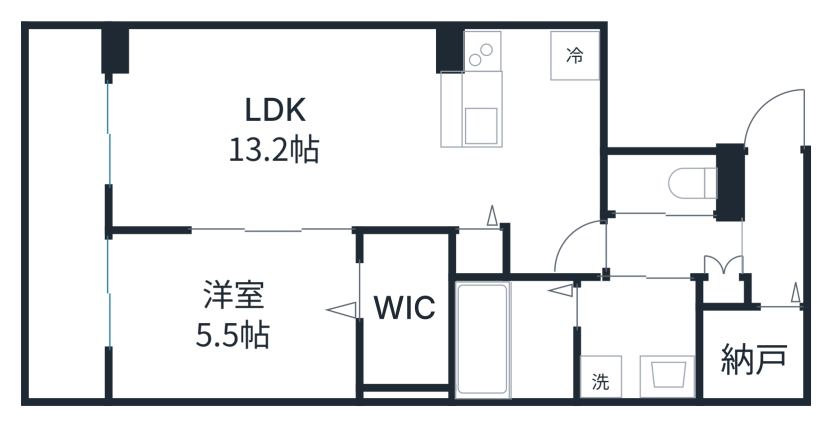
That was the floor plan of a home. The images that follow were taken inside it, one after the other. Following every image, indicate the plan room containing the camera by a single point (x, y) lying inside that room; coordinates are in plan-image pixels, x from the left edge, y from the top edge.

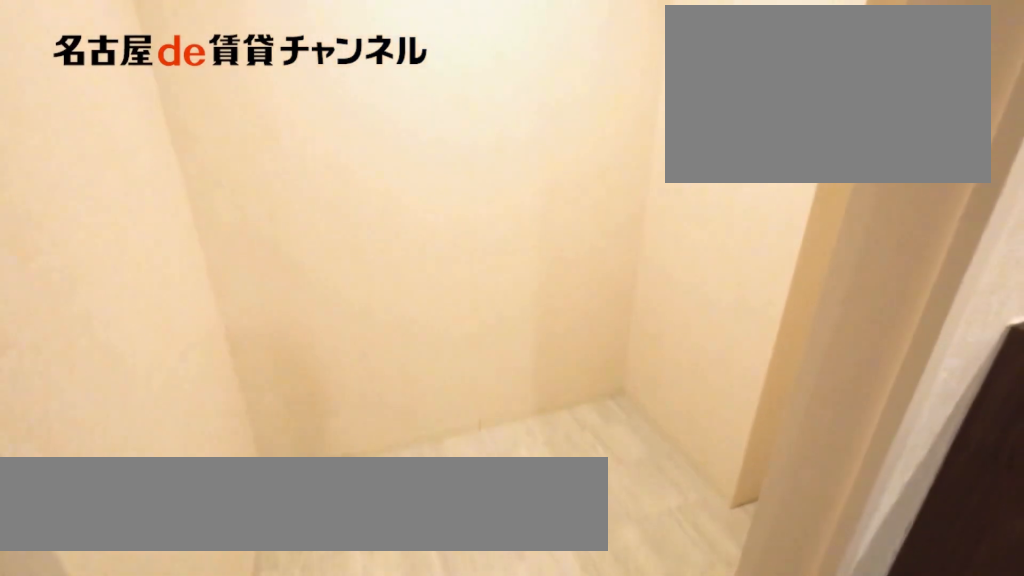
(750, 352)
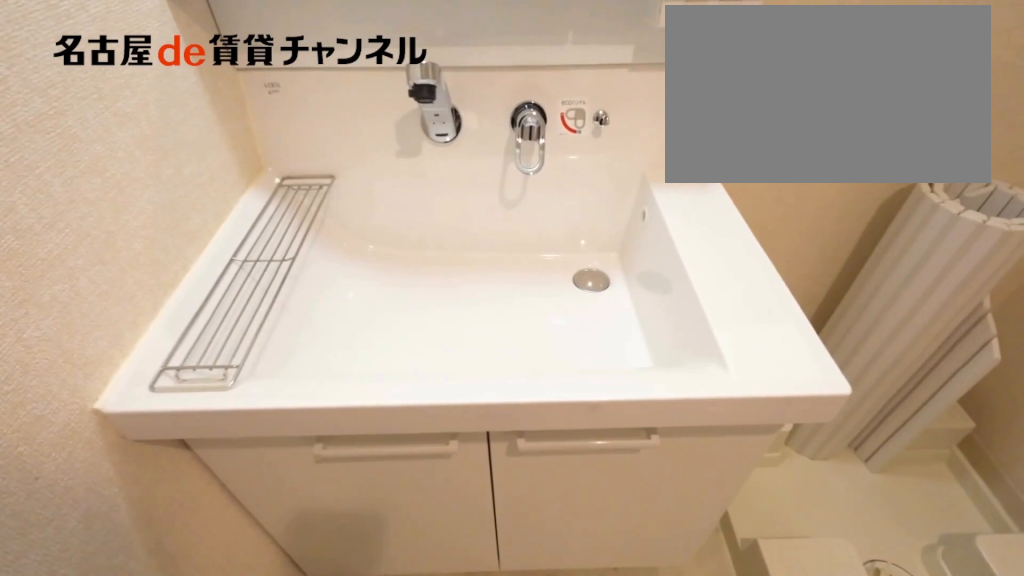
(636, 337)
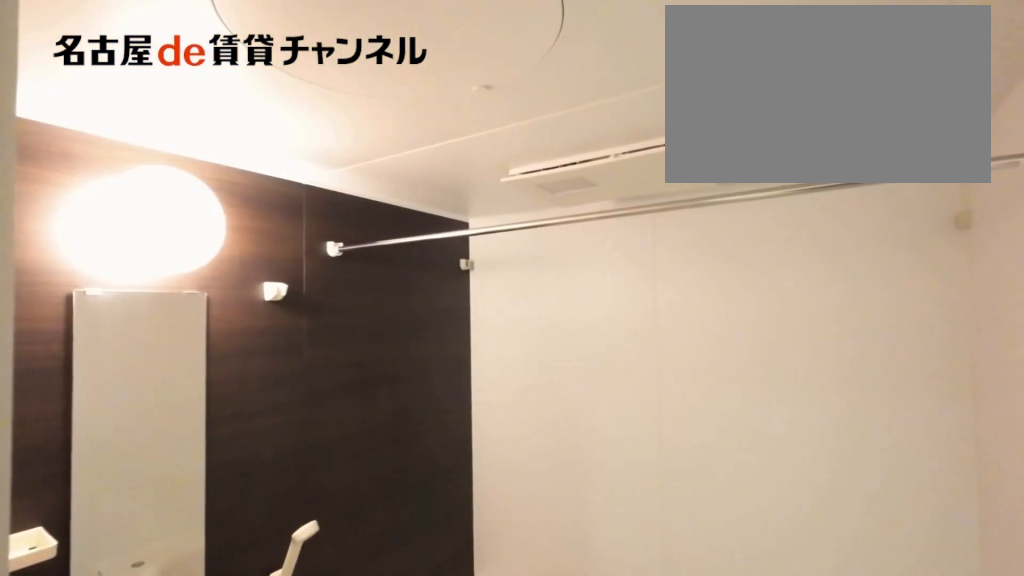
(512, 338)
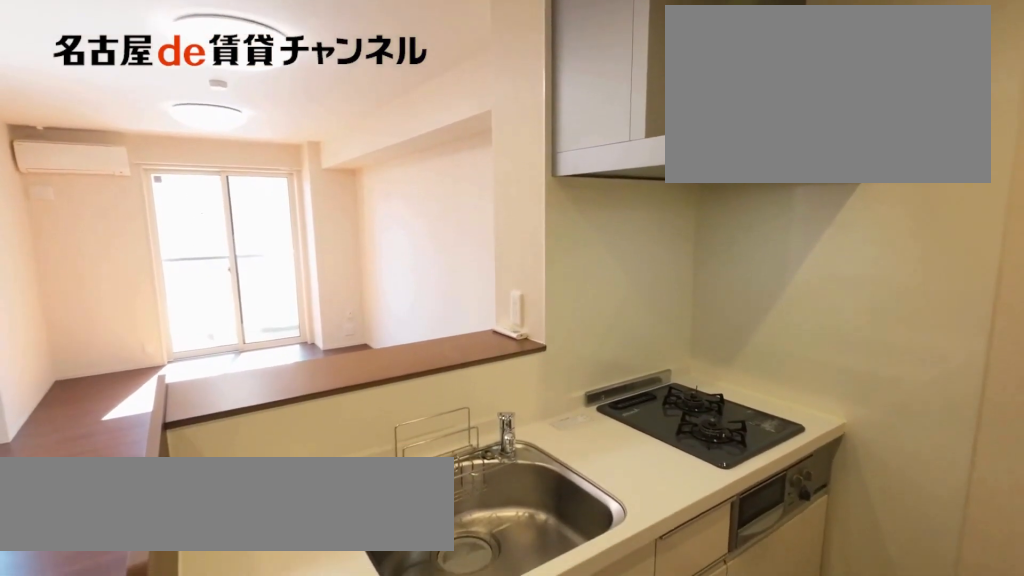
(475, 96)
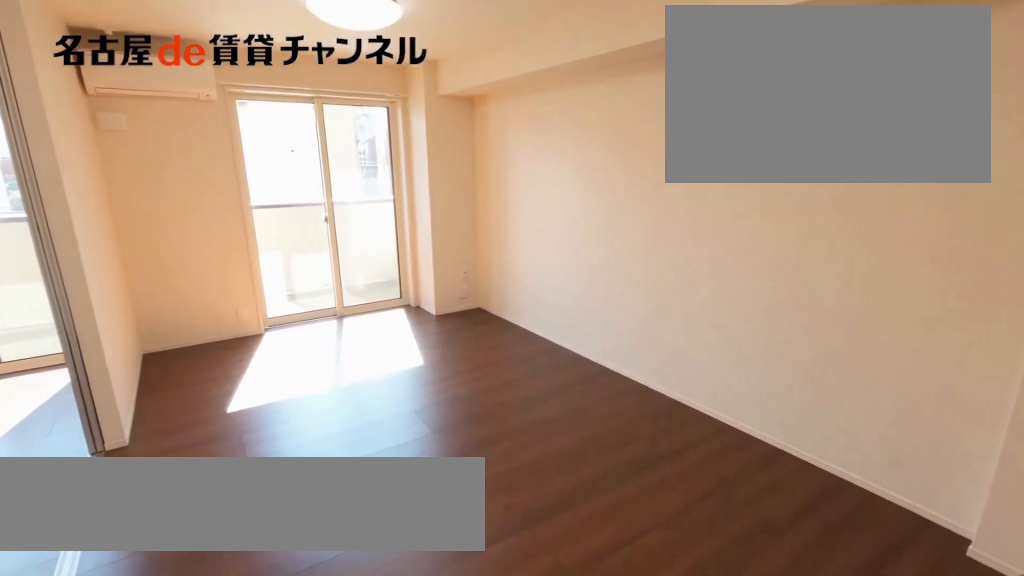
(321, 137)
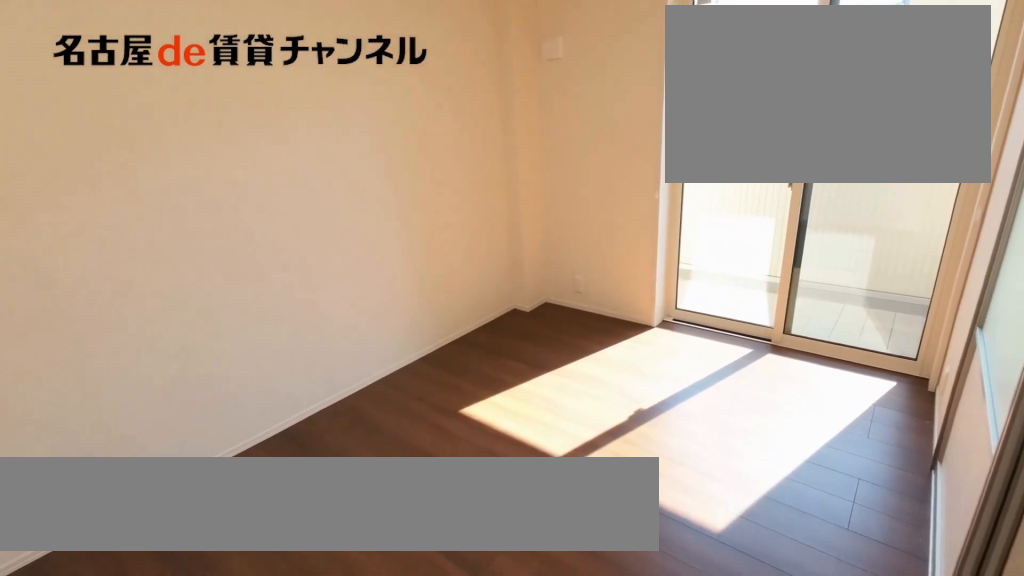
(229, 313)
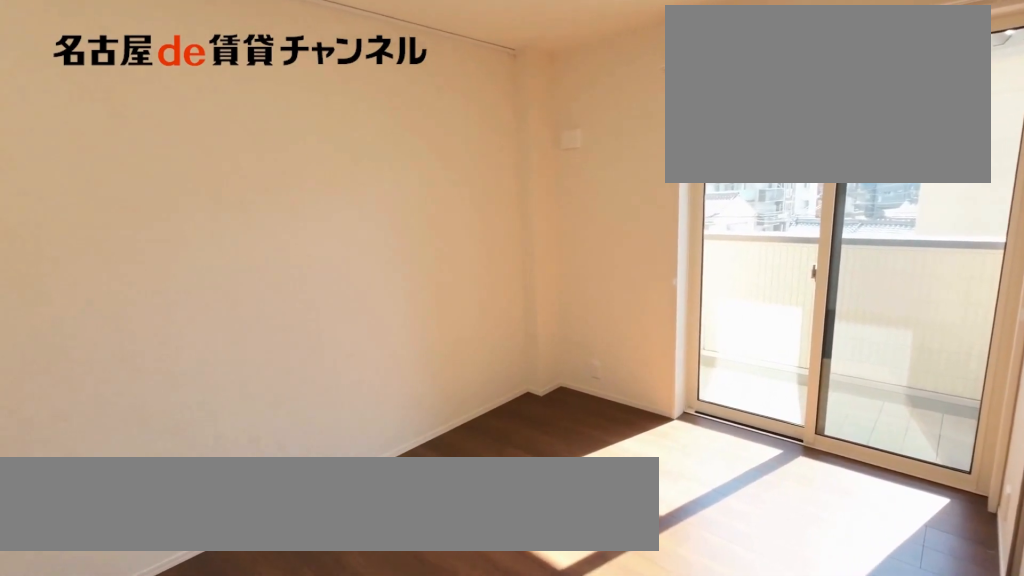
(229, 313)
